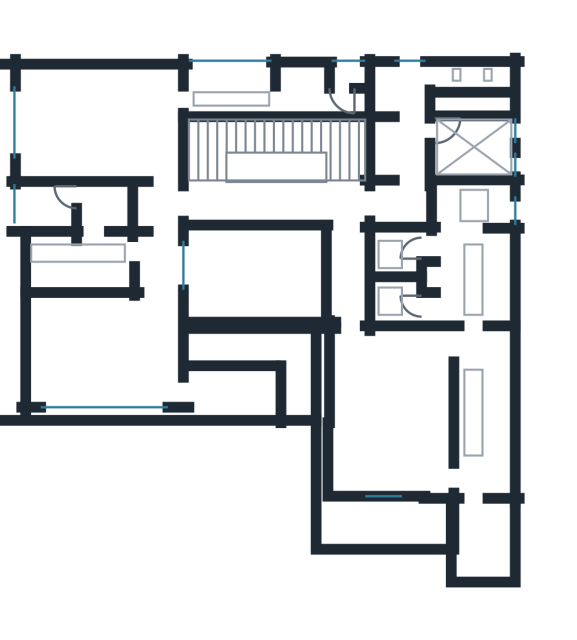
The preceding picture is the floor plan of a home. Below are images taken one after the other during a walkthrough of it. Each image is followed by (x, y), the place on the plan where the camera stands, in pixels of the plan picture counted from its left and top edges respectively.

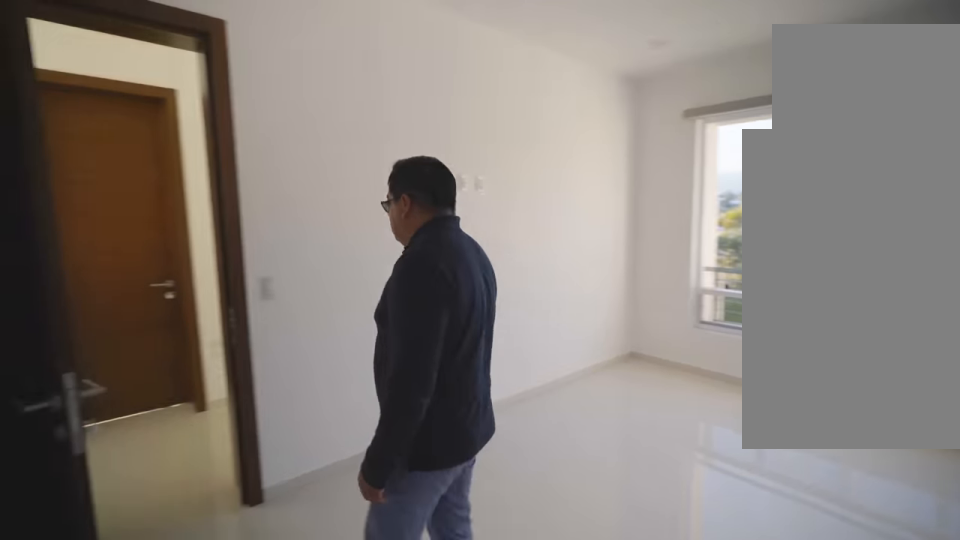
(158, 130)
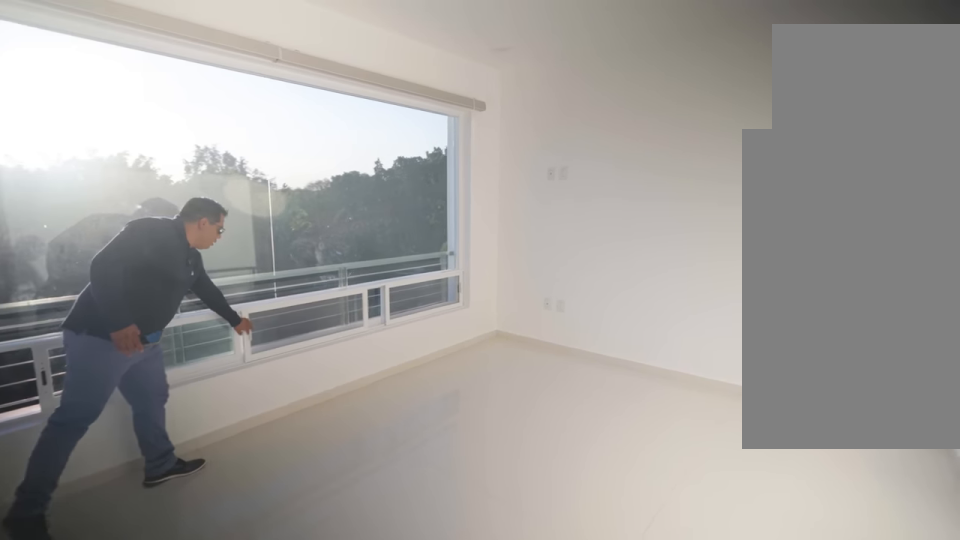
(157, 299)
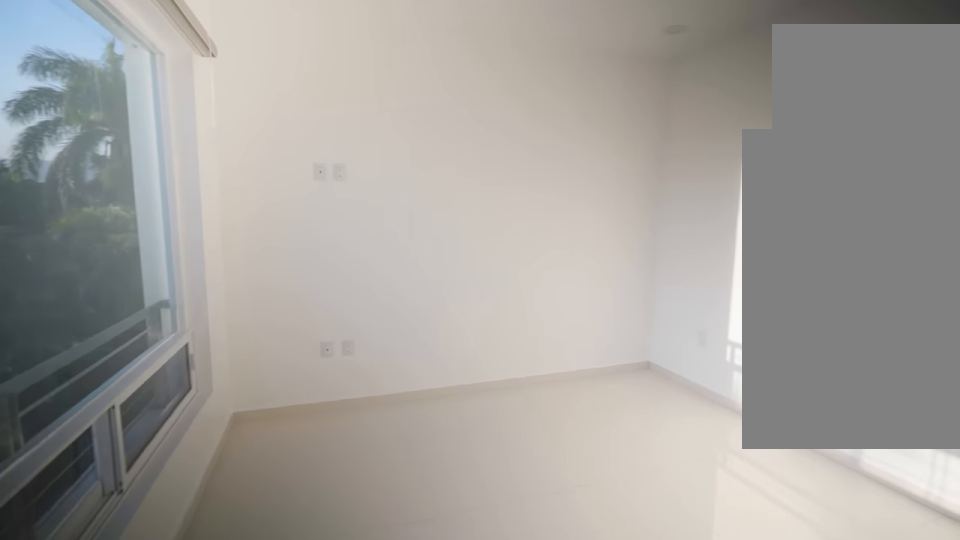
(155, 303)
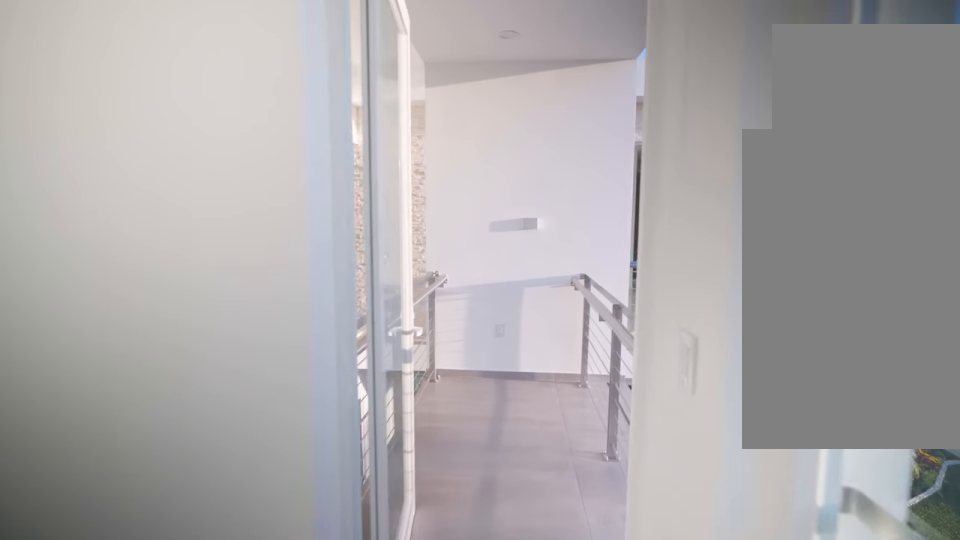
(183, 386)
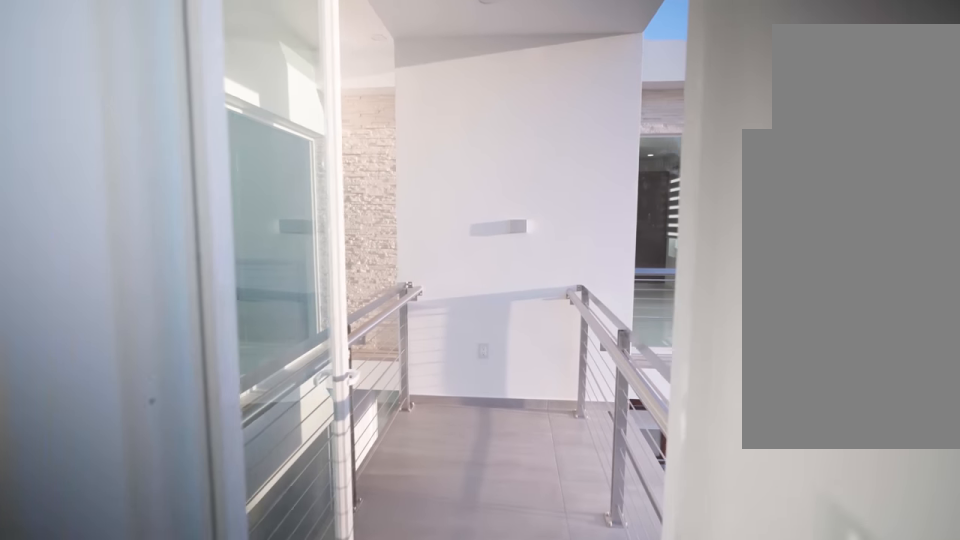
(194, 389)
